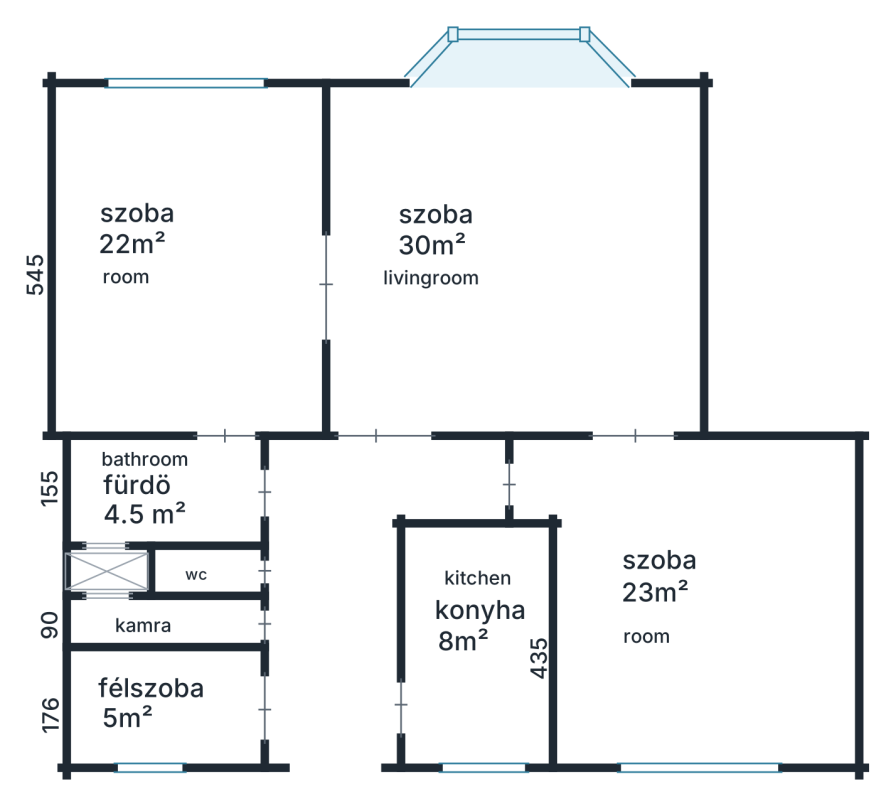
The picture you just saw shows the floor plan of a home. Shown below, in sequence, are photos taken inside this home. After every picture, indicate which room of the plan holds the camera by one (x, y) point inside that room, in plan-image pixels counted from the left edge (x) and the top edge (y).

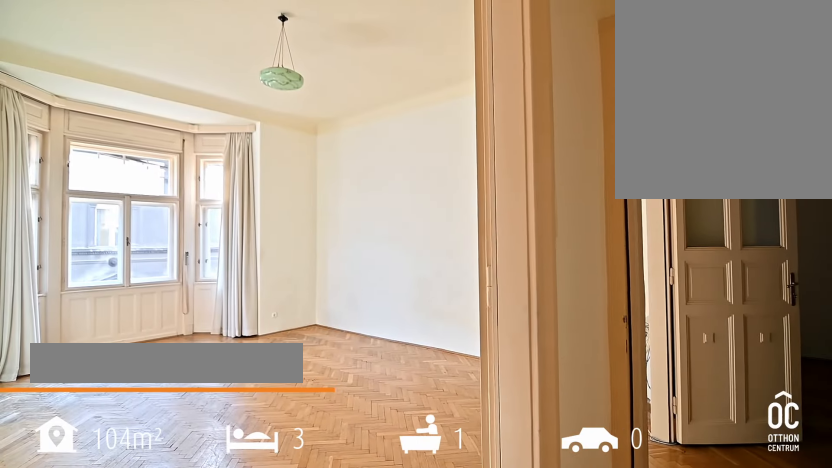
(512, 245)
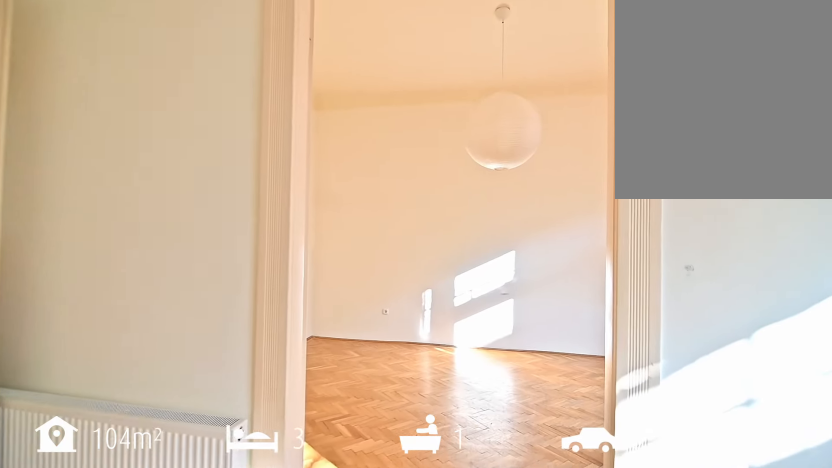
(512, 245)
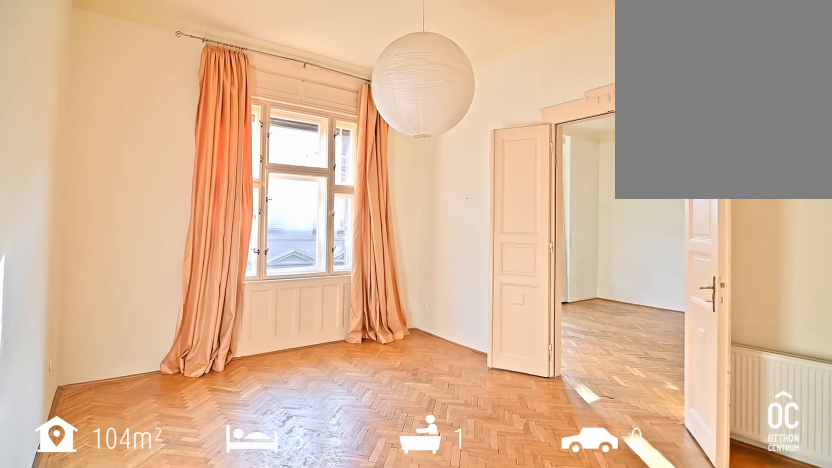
(180, 267)
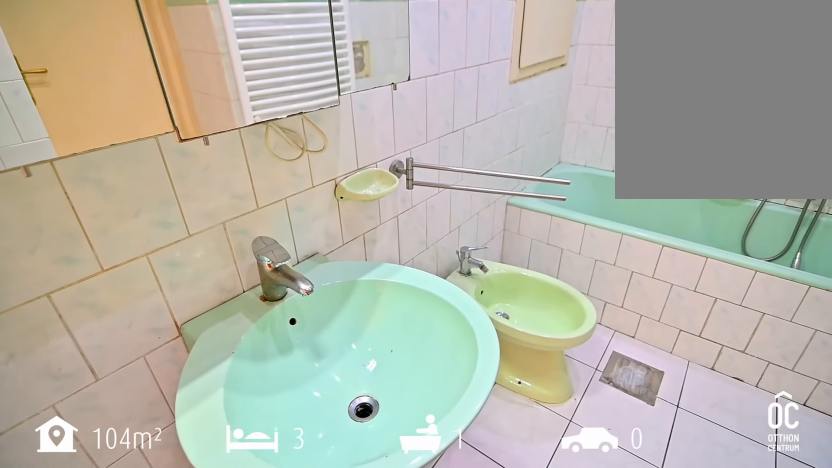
(162, 489)
